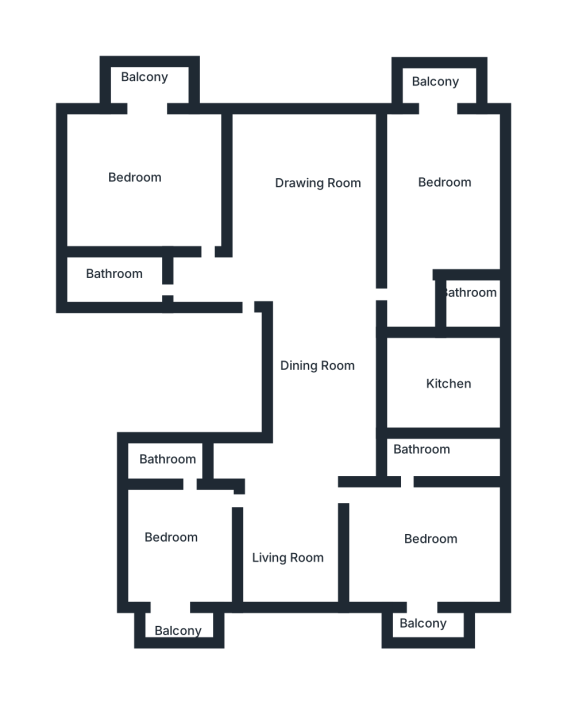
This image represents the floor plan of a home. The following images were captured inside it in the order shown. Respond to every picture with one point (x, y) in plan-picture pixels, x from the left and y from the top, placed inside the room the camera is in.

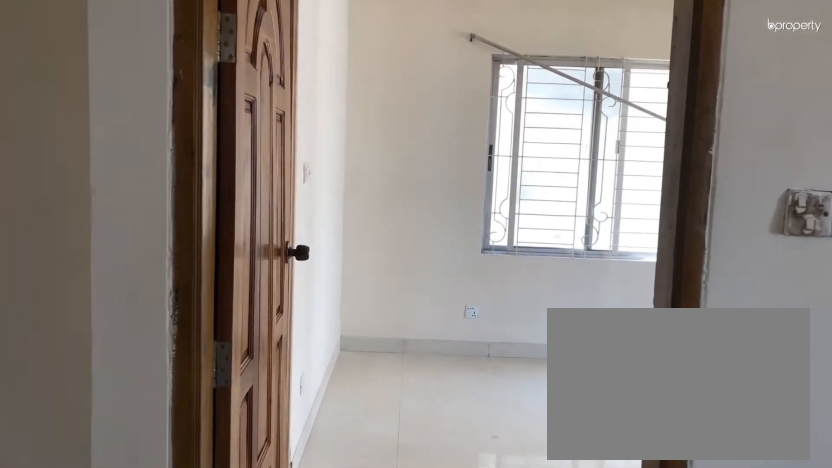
(339, 498)
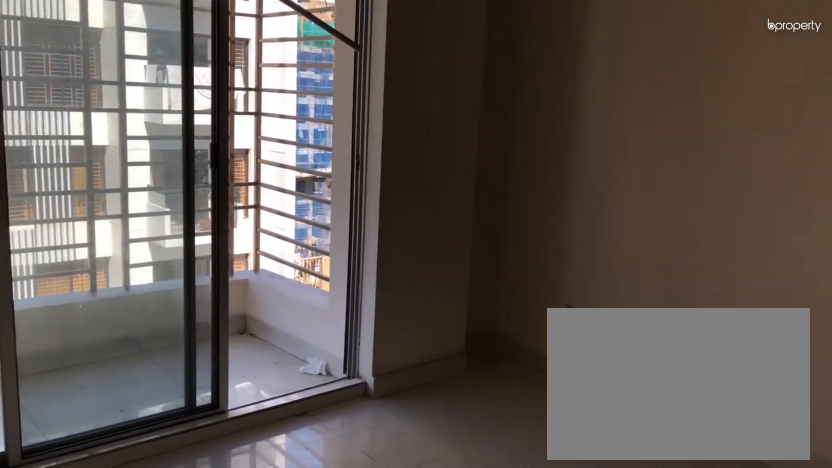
(422, 532)
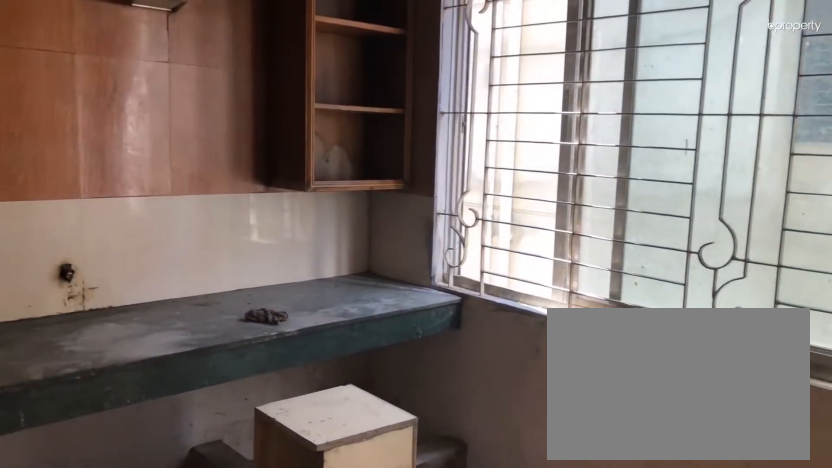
(441, 391)
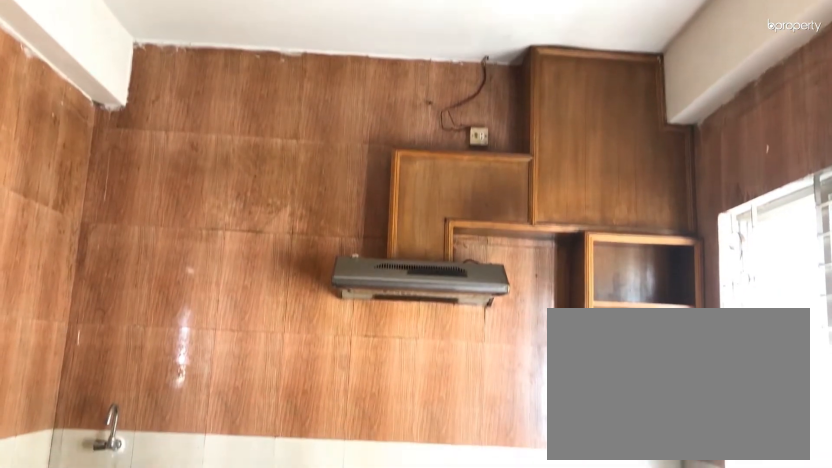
(438, 392)
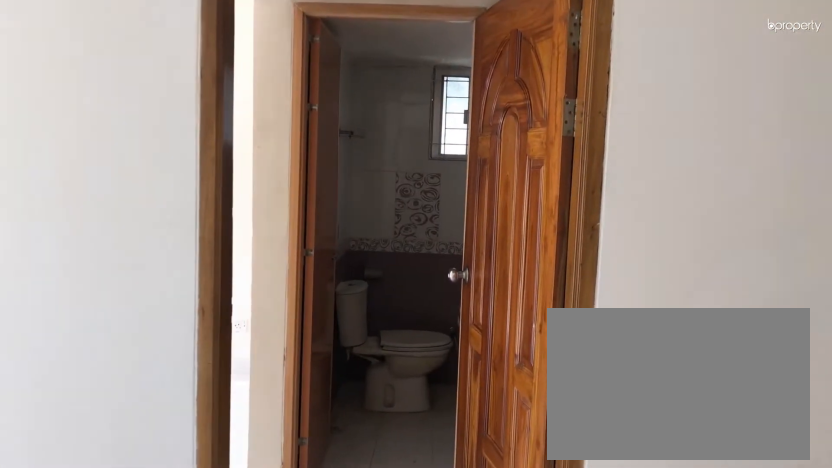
(328, 313)
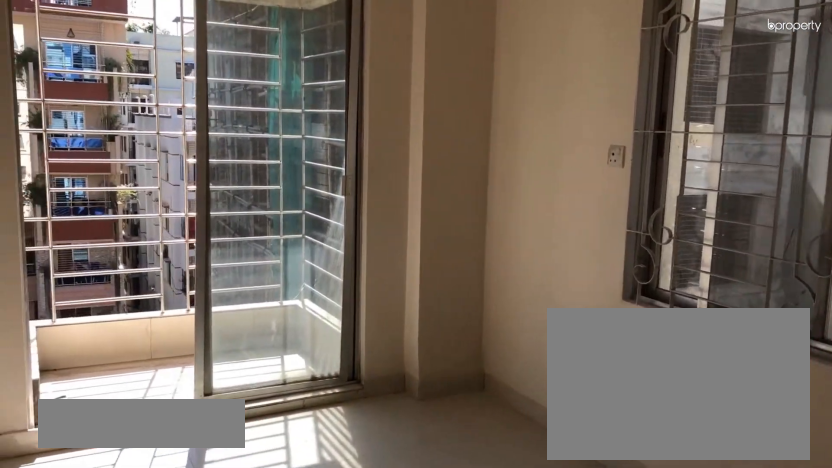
(432, 198)
